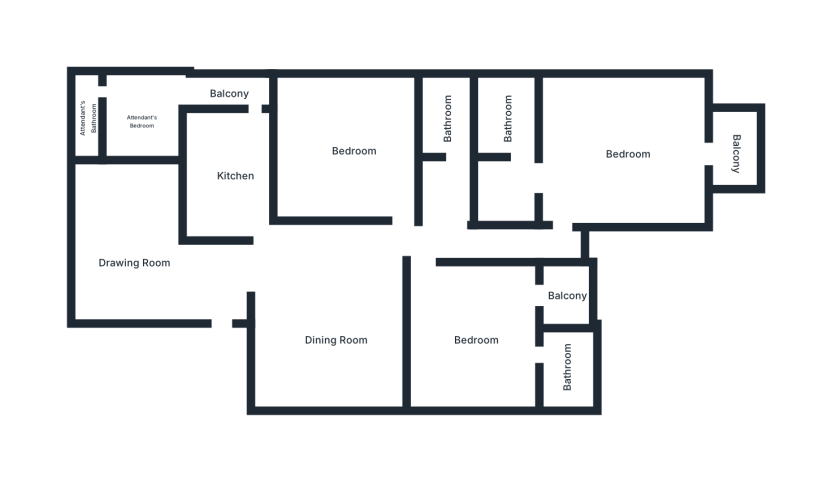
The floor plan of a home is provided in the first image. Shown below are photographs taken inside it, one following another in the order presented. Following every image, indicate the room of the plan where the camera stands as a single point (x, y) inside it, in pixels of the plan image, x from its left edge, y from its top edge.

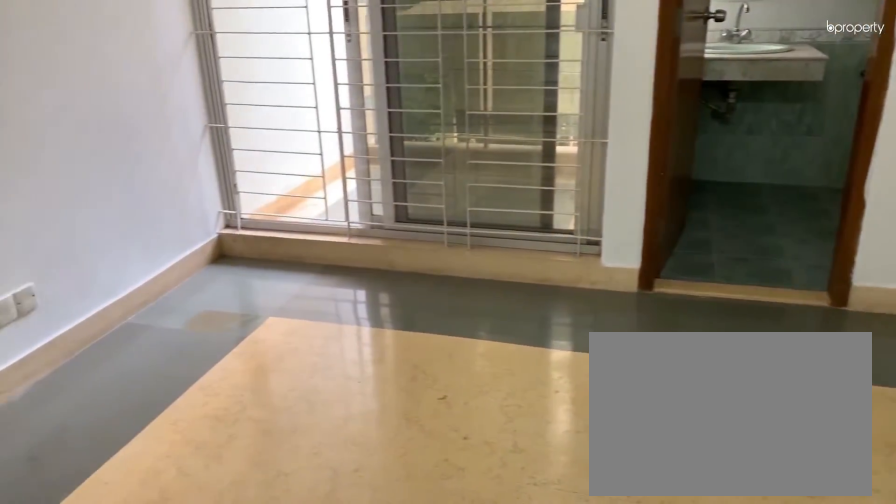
(477, 340)
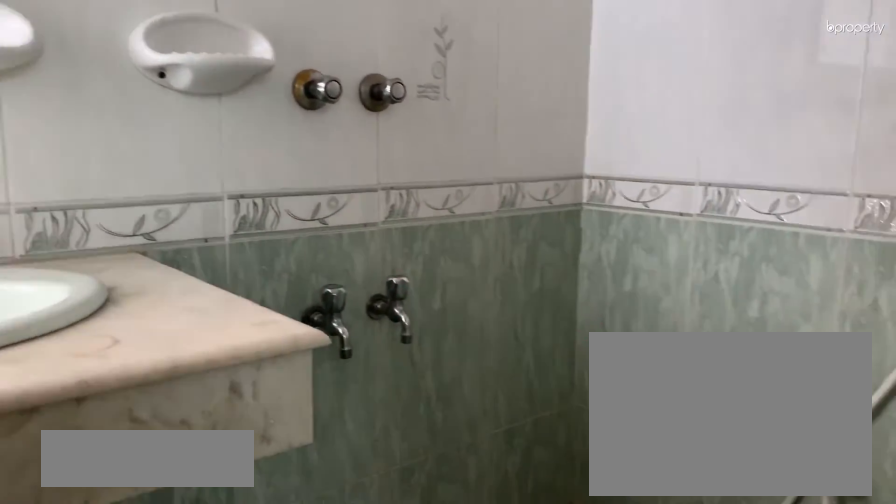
(564, 365)
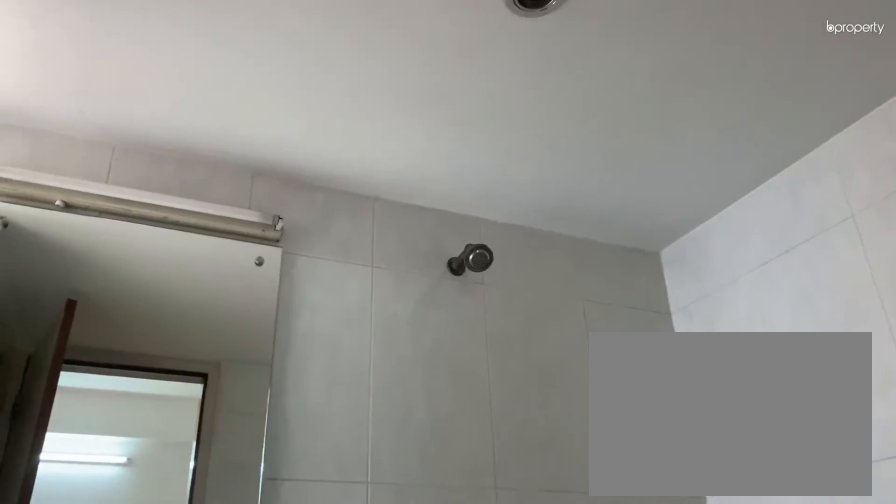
(564, 365)
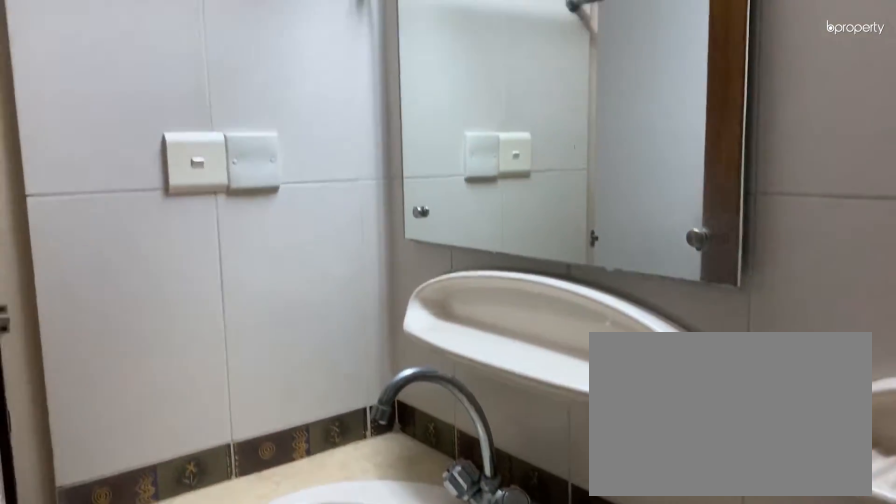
(448, 114)
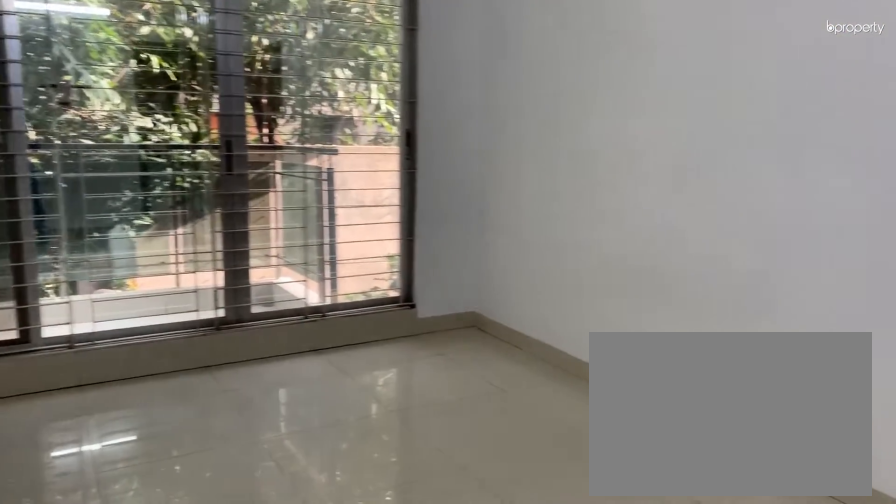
(626, 156)
